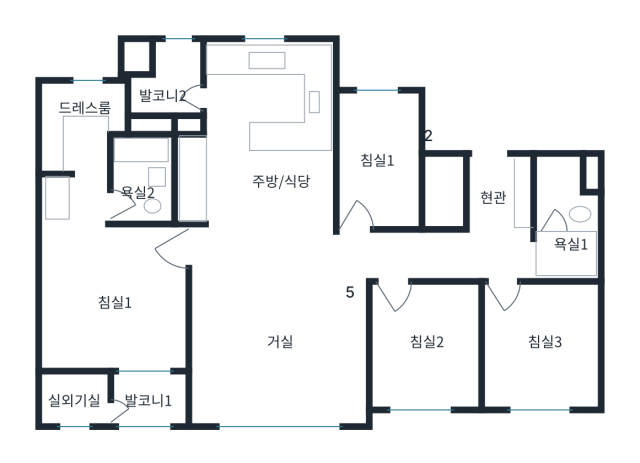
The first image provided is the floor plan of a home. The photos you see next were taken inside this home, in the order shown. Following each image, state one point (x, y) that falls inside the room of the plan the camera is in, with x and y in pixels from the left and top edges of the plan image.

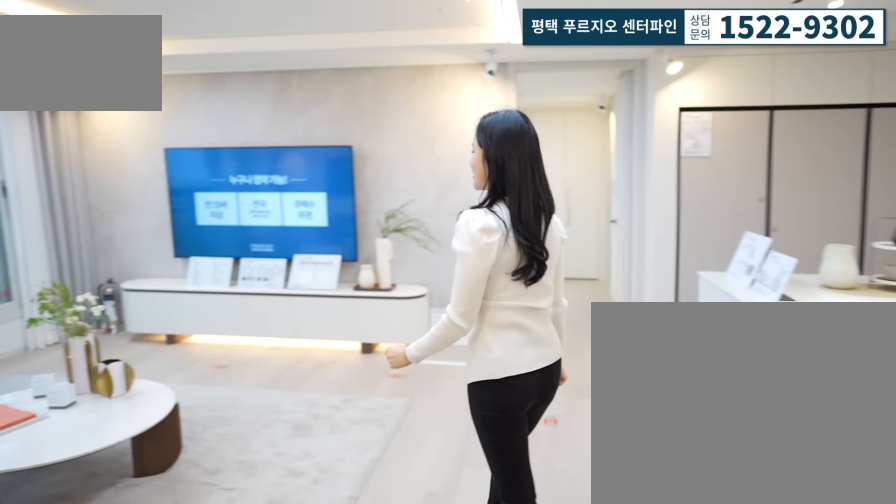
(274, 356)
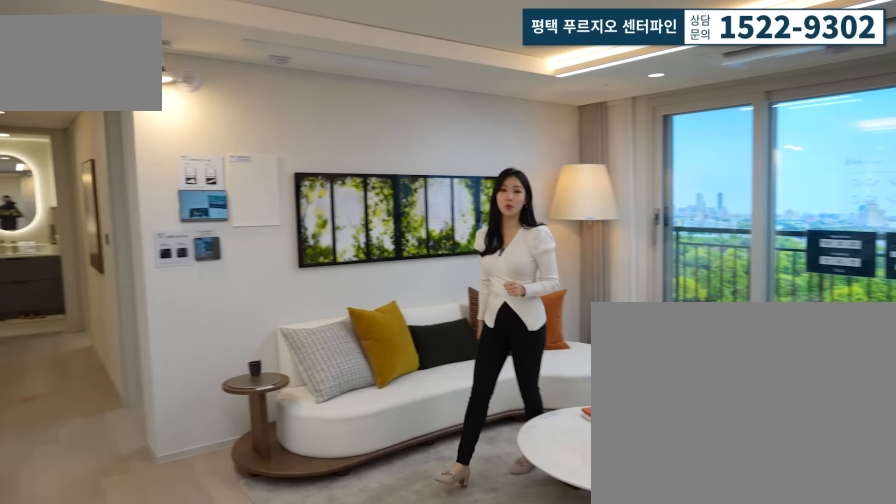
(274, 342)
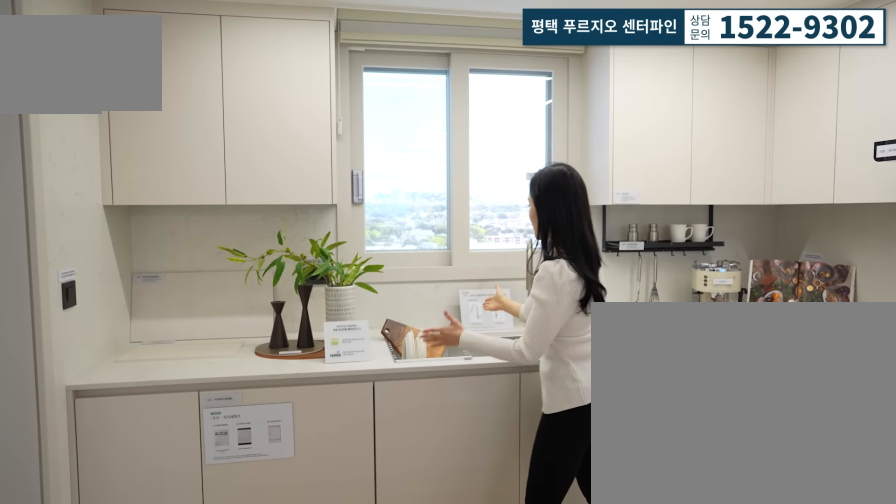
(274, 155)
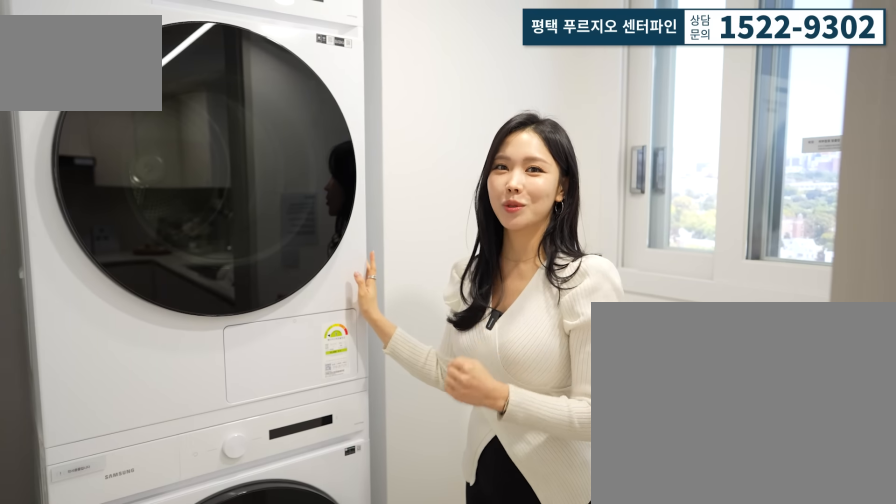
(159, 78)
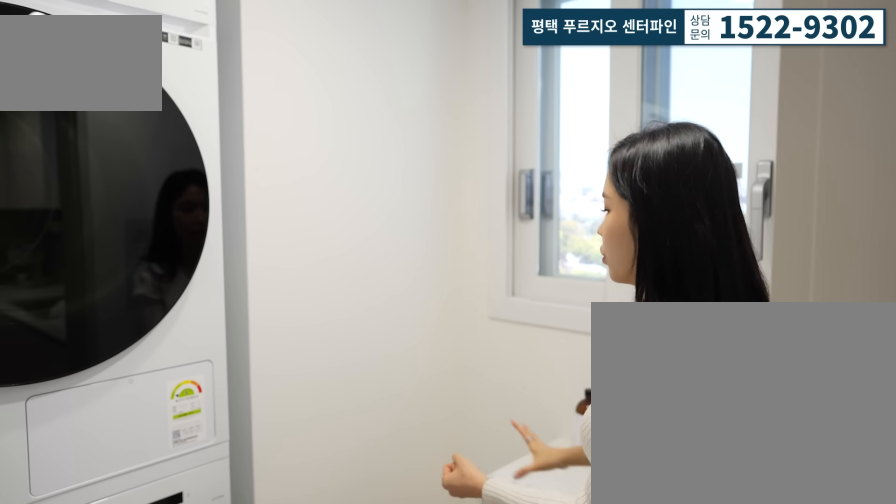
(160, 78)
